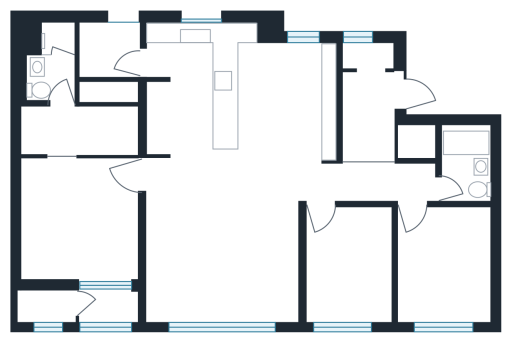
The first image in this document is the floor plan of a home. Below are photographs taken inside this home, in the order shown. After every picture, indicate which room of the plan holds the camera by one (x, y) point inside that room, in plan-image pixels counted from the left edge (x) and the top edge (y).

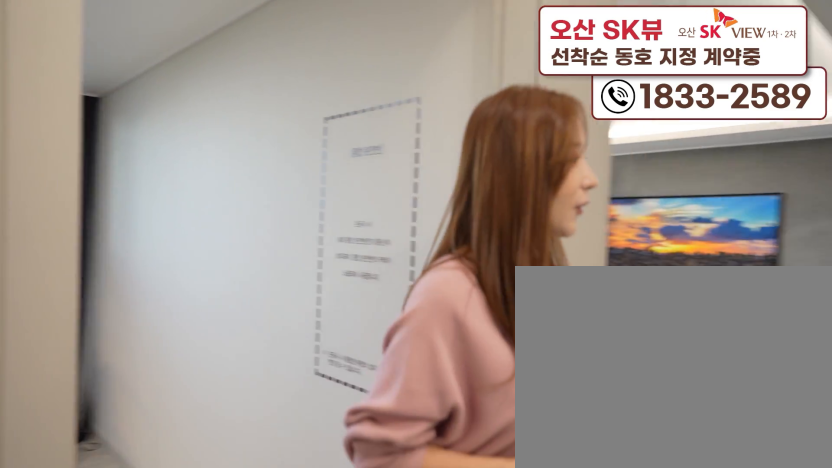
(224, 282)
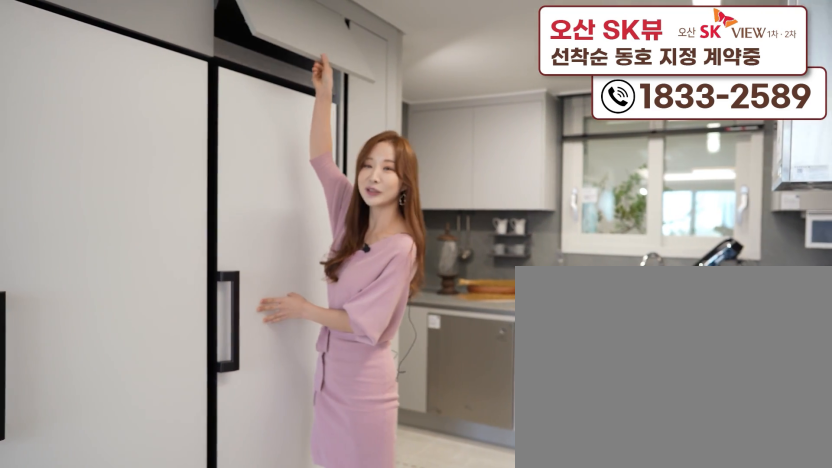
(204, 162)
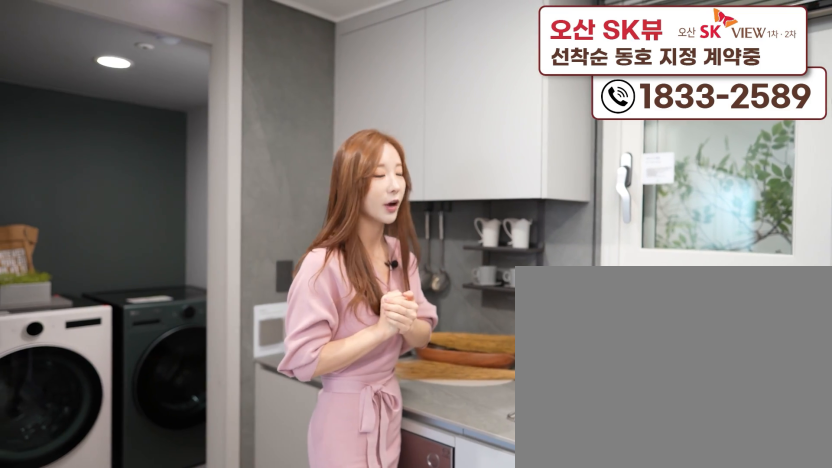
(204, 162)
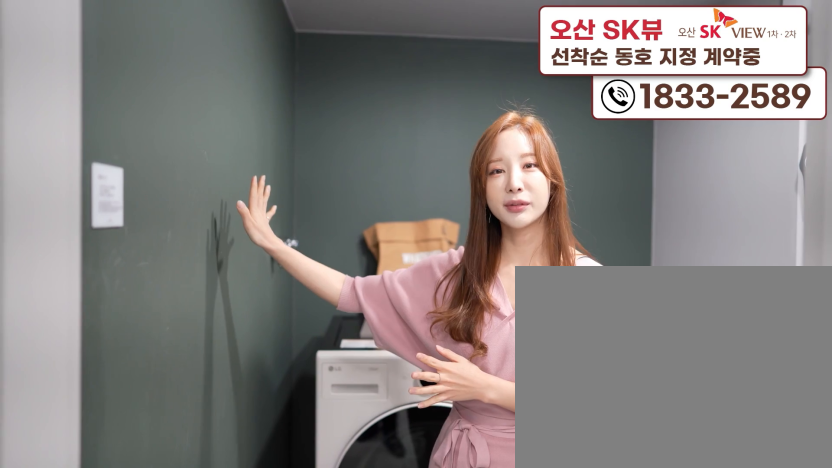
(116, 58)
